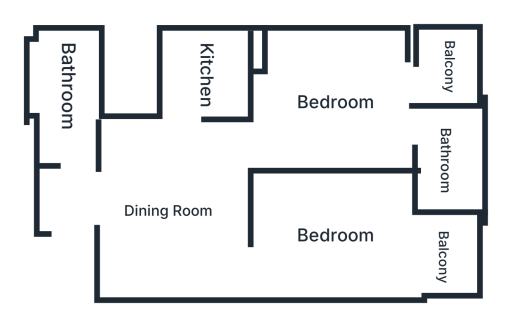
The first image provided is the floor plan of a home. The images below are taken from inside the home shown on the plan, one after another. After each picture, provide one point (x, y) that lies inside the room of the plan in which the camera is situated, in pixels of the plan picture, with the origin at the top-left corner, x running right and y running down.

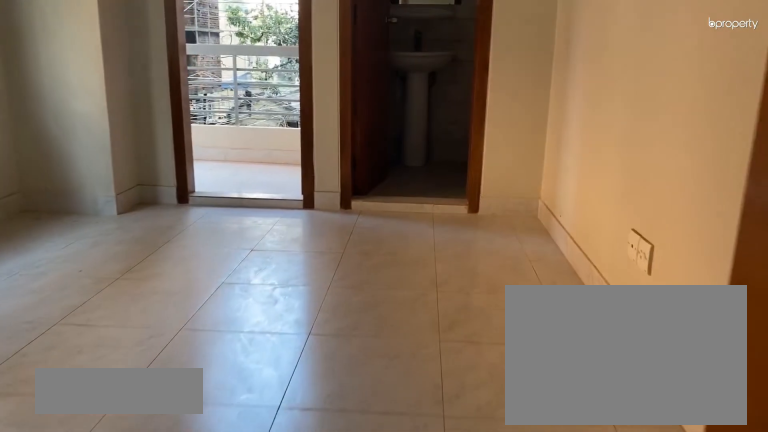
(242, 142)
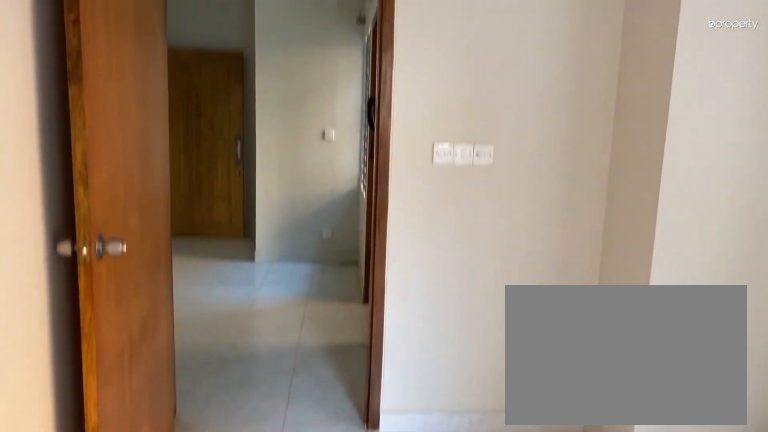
(334, 101)
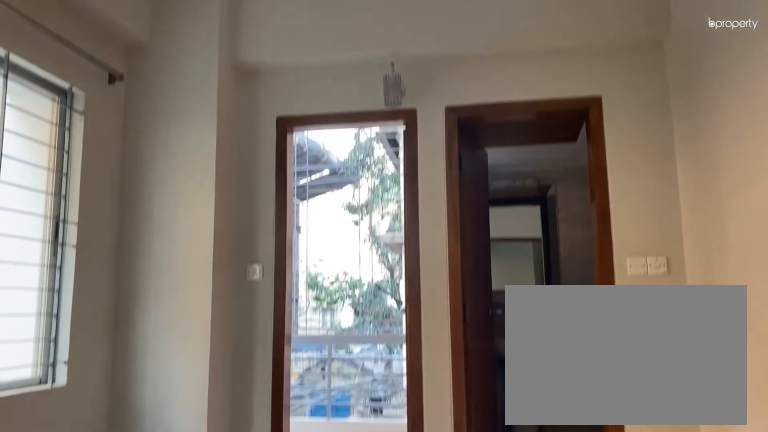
(334, 101)
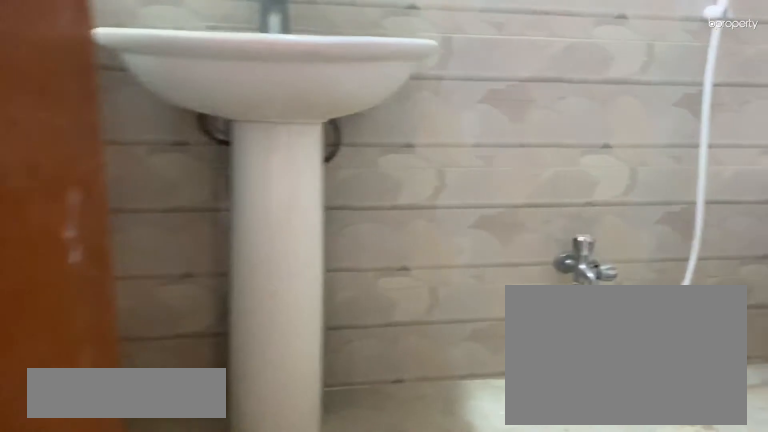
(448, 169)
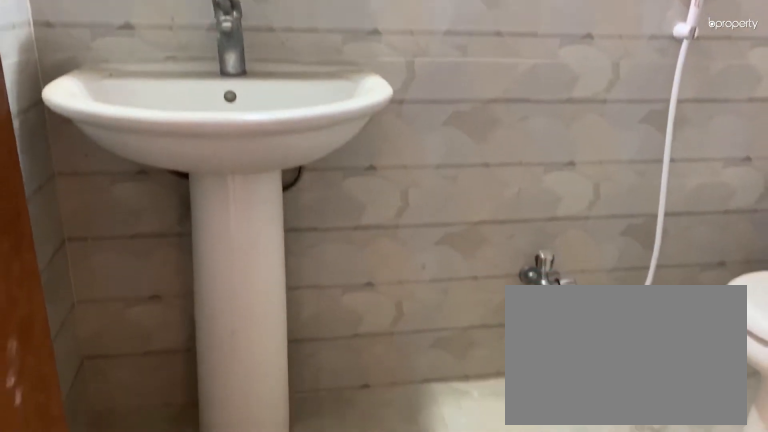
(448, 169)
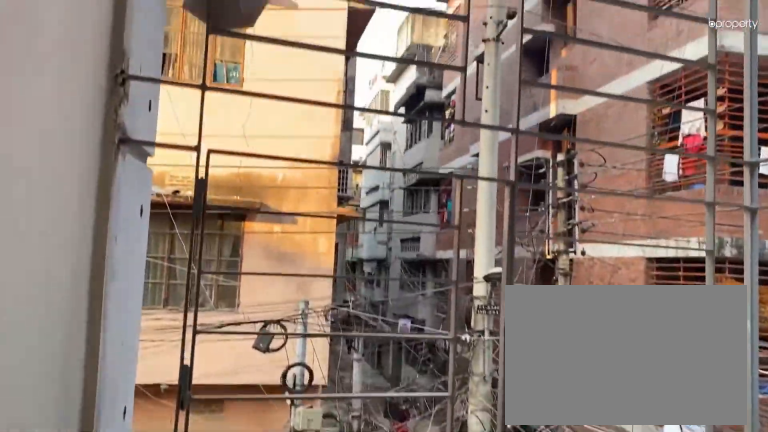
(448, 78)
